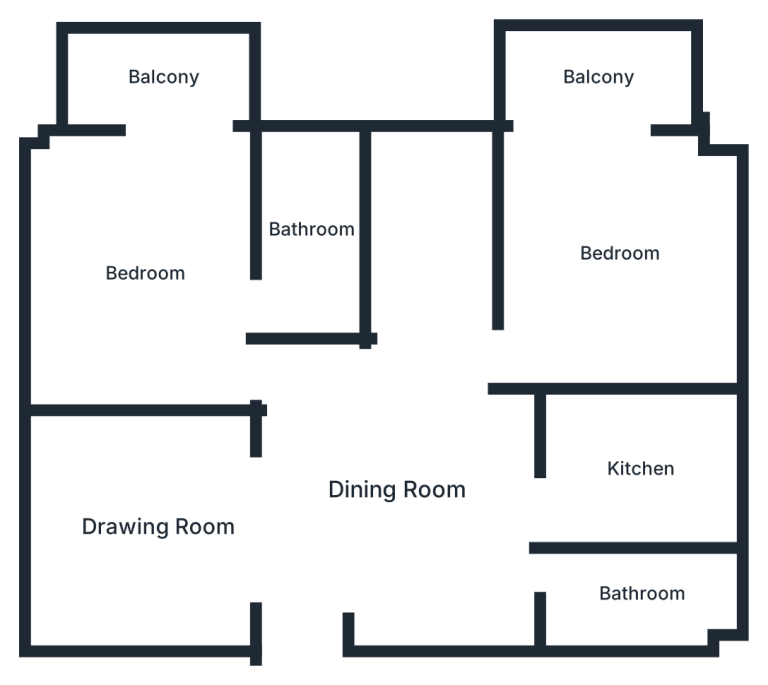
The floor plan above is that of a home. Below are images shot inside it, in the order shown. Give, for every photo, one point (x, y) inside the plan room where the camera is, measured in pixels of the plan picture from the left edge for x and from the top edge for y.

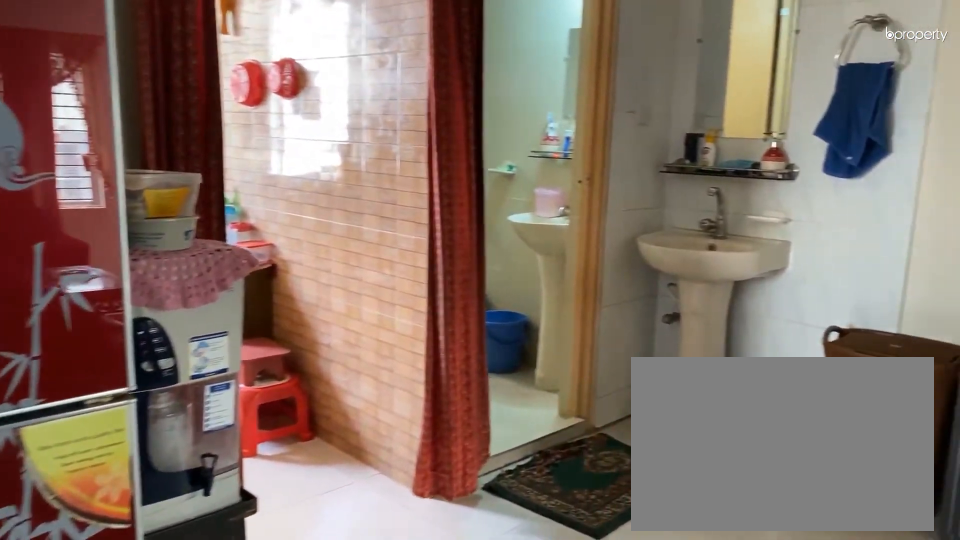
(401, 488)
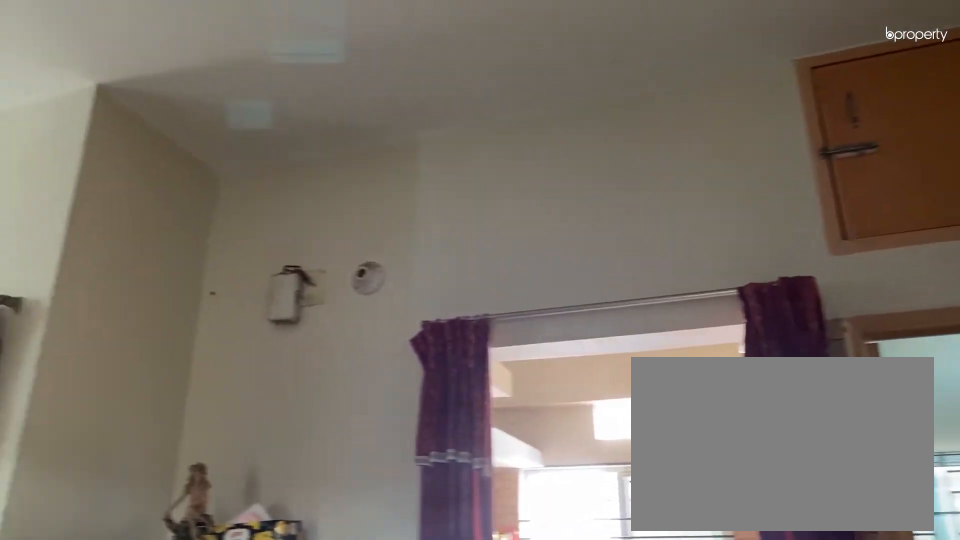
(394, 492)
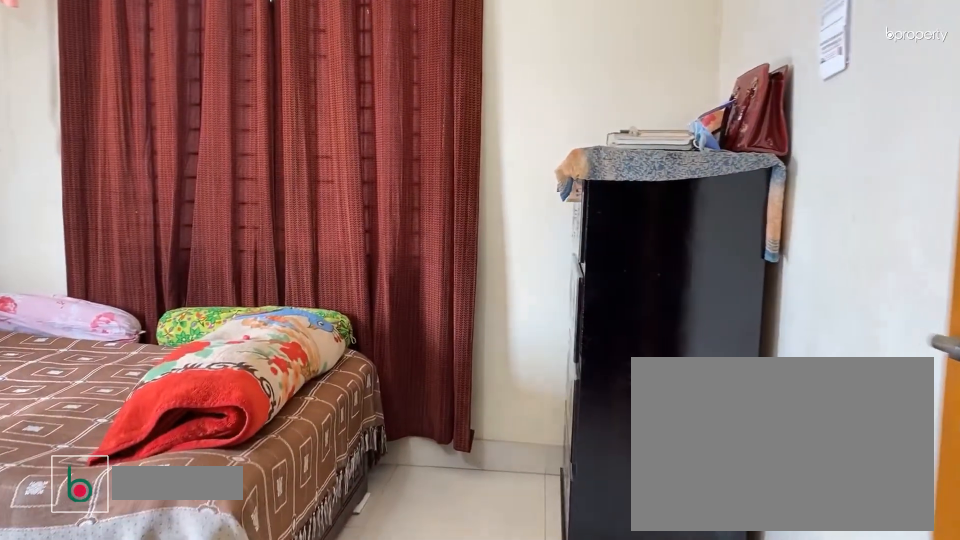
(619, 254)
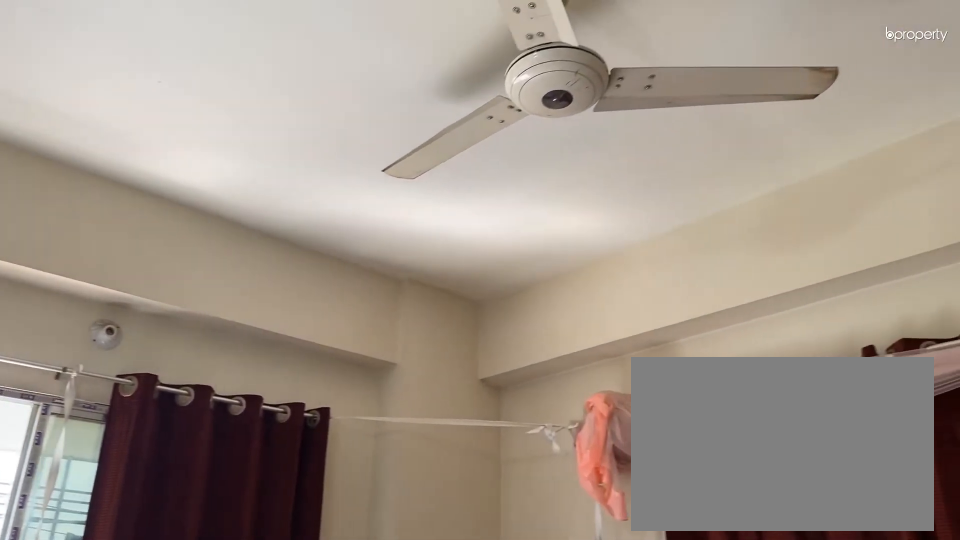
(618, 254)
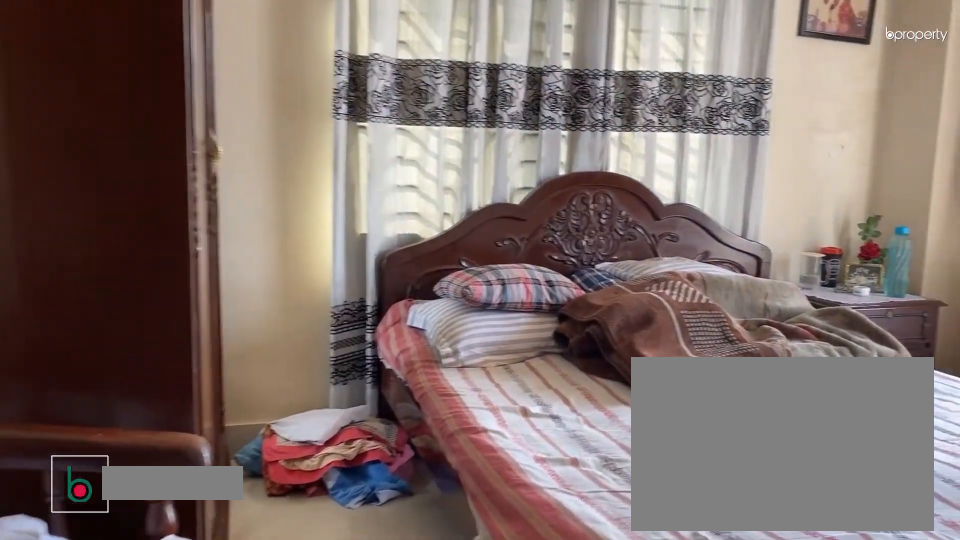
(145, 272)
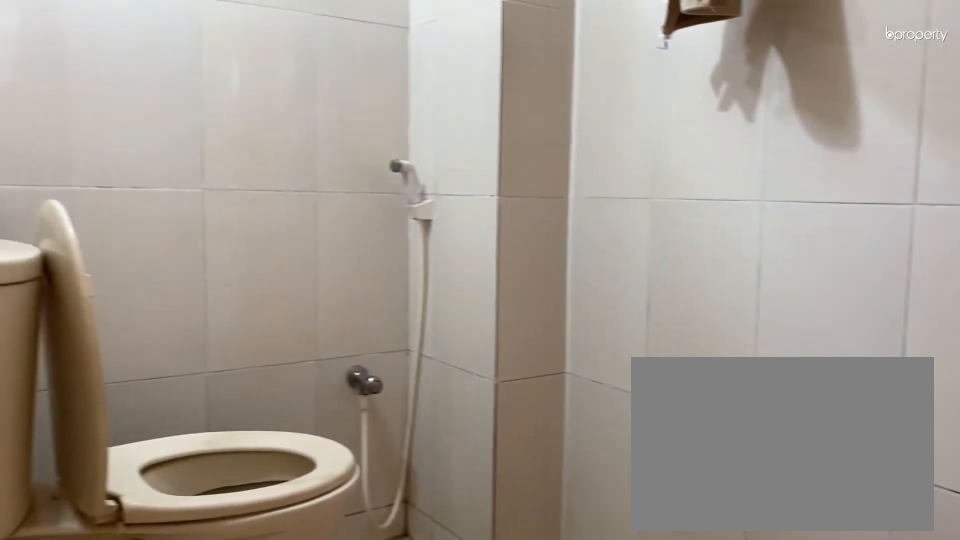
(310, 228)
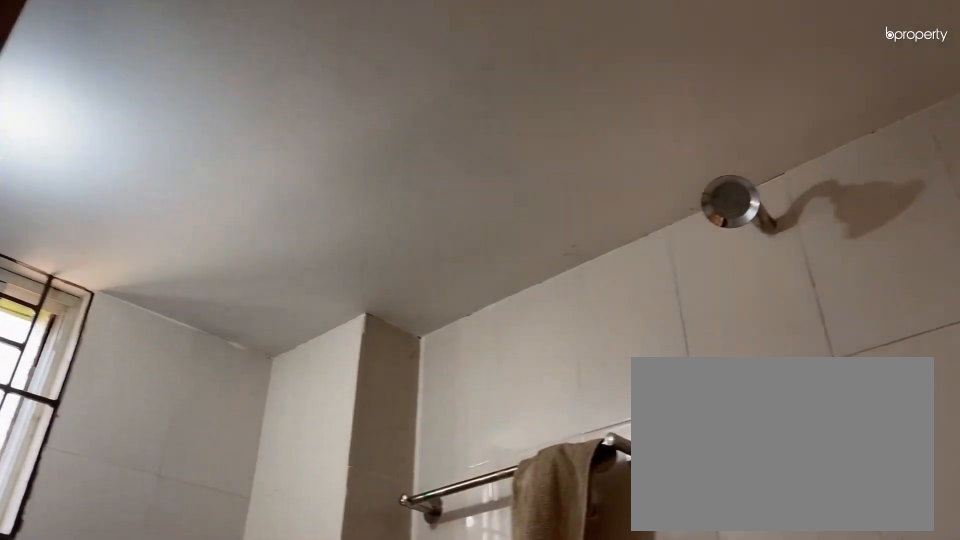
(310, 228)
